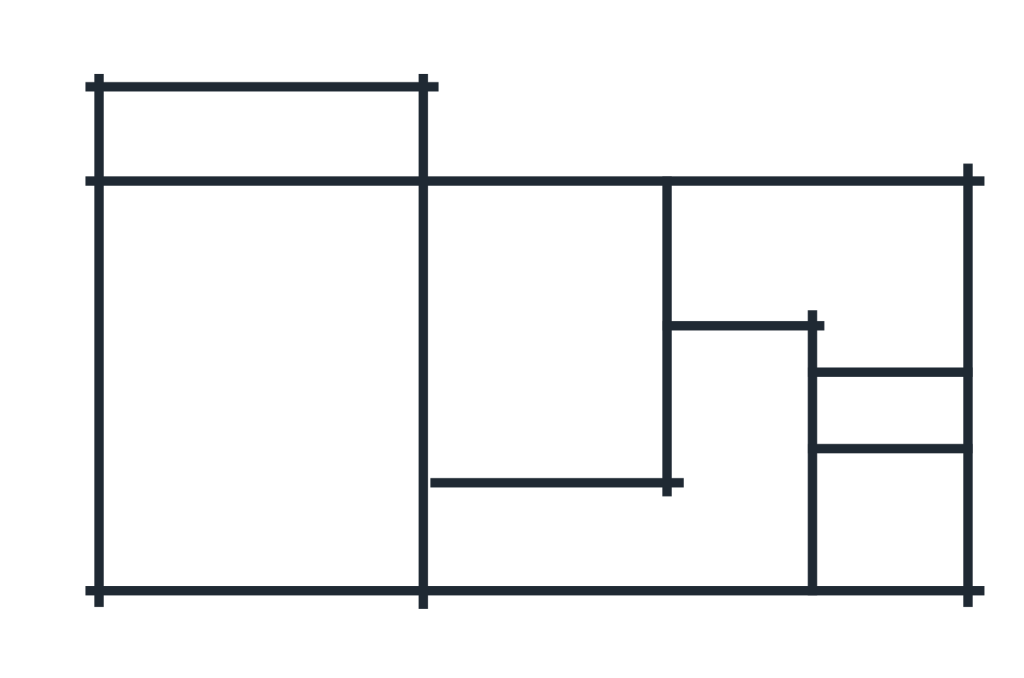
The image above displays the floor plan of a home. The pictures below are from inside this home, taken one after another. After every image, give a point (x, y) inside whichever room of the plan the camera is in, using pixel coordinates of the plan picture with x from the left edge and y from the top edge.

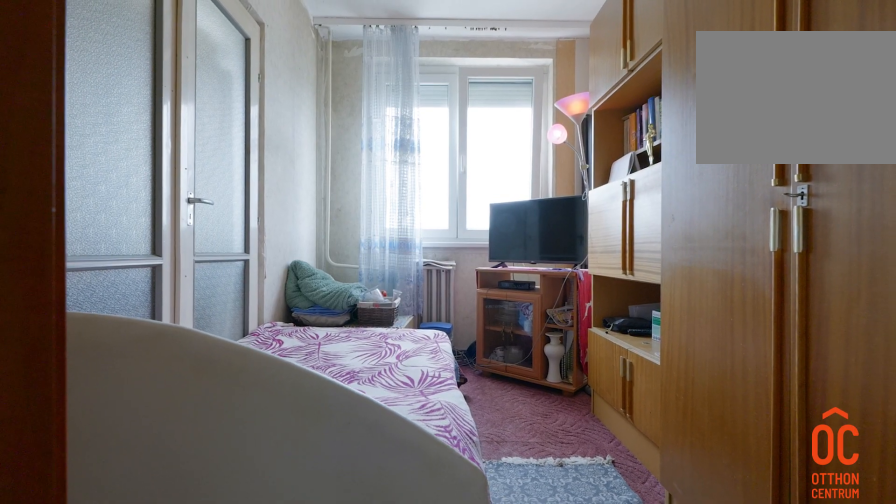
(550, 340)
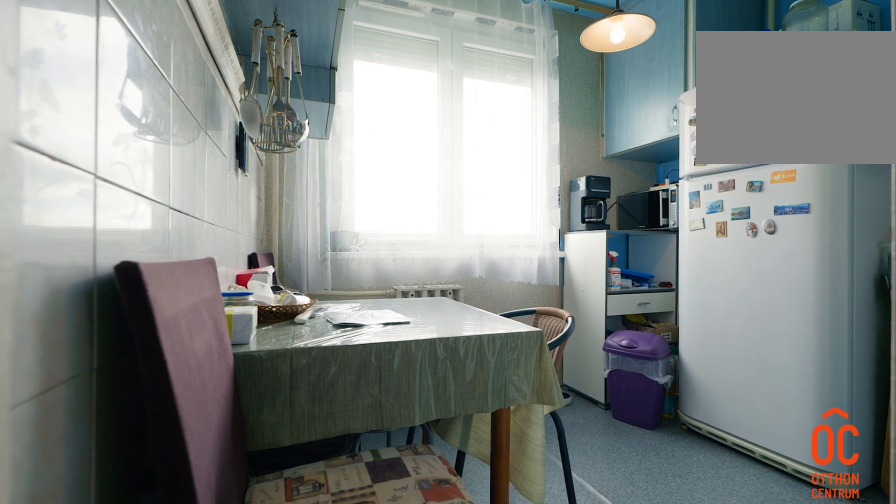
(742, 254)
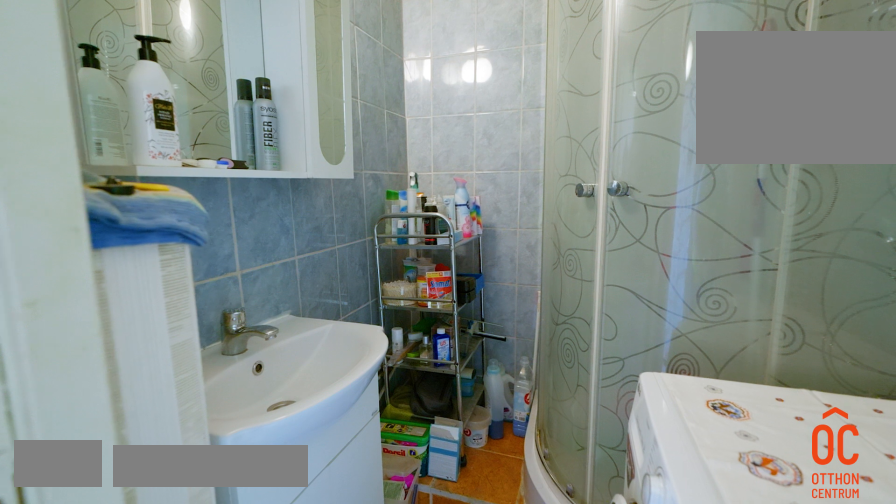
(906, 536)
